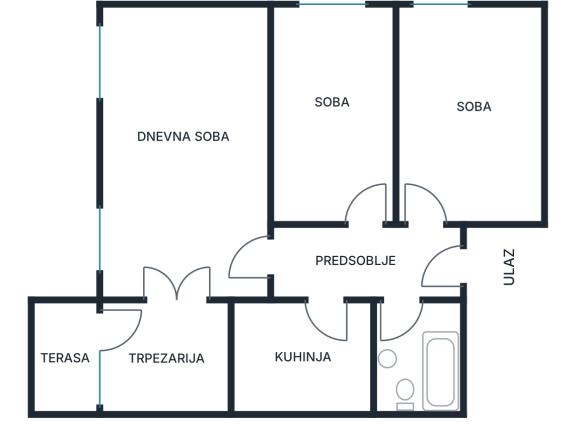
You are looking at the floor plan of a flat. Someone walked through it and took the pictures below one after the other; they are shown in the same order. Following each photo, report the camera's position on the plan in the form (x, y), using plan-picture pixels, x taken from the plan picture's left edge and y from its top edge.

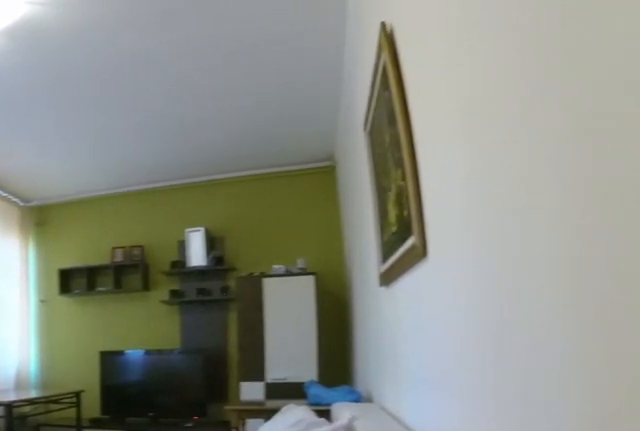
(253, 262)
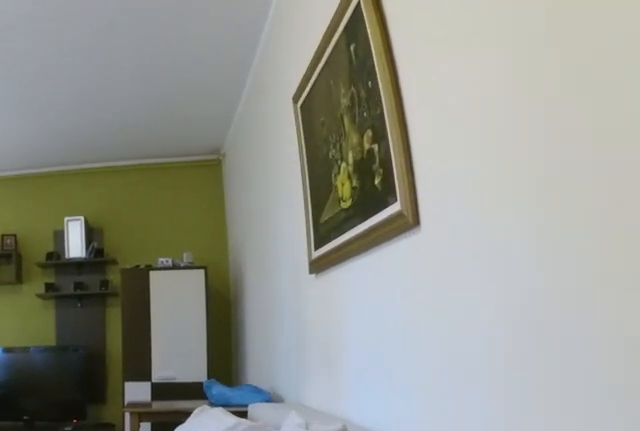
(242, 237)
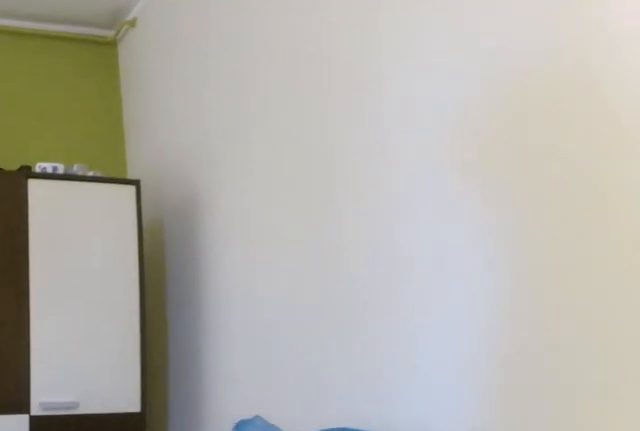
(206, 87)
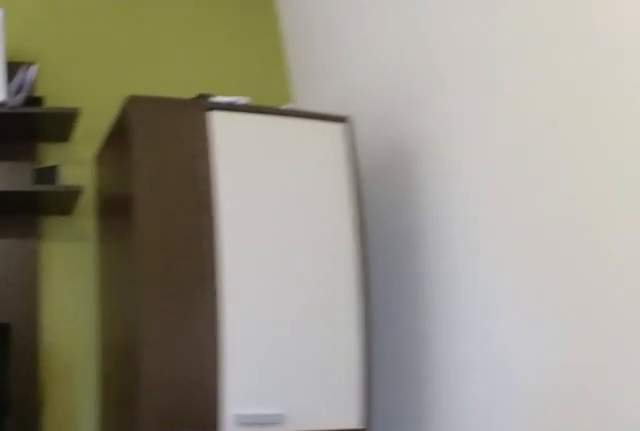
(200, 60)
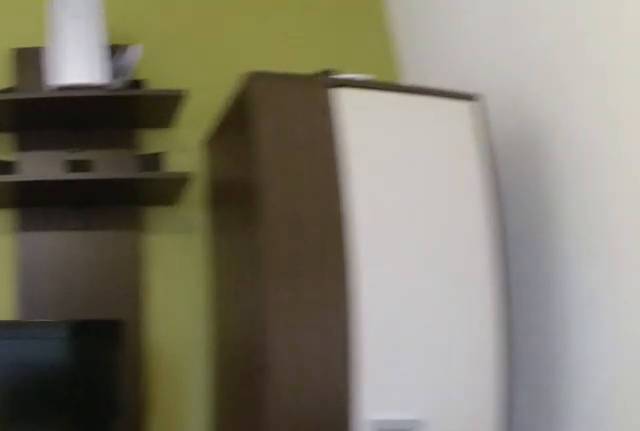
(203, 59)
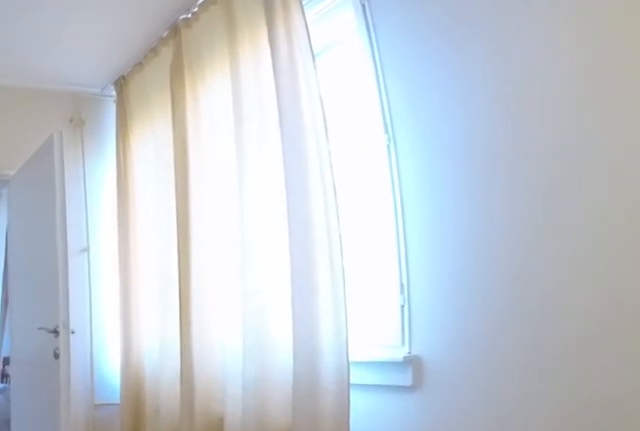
(197, 94)
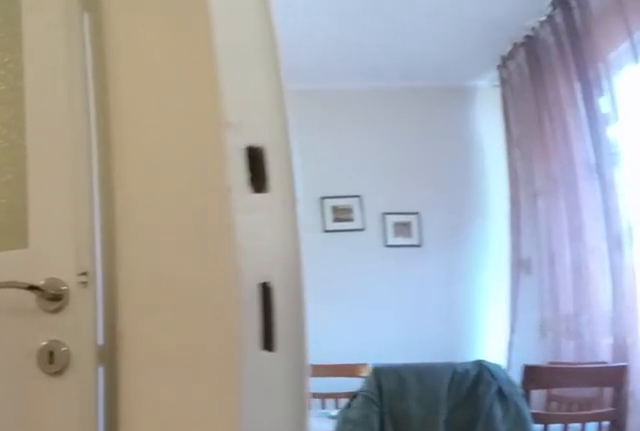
(193, 241)
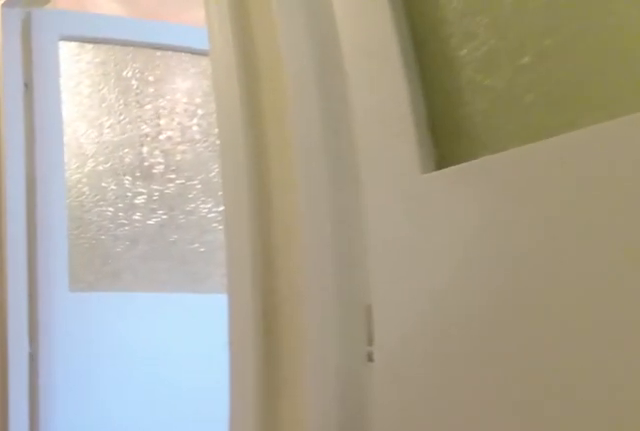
(257, 254)
